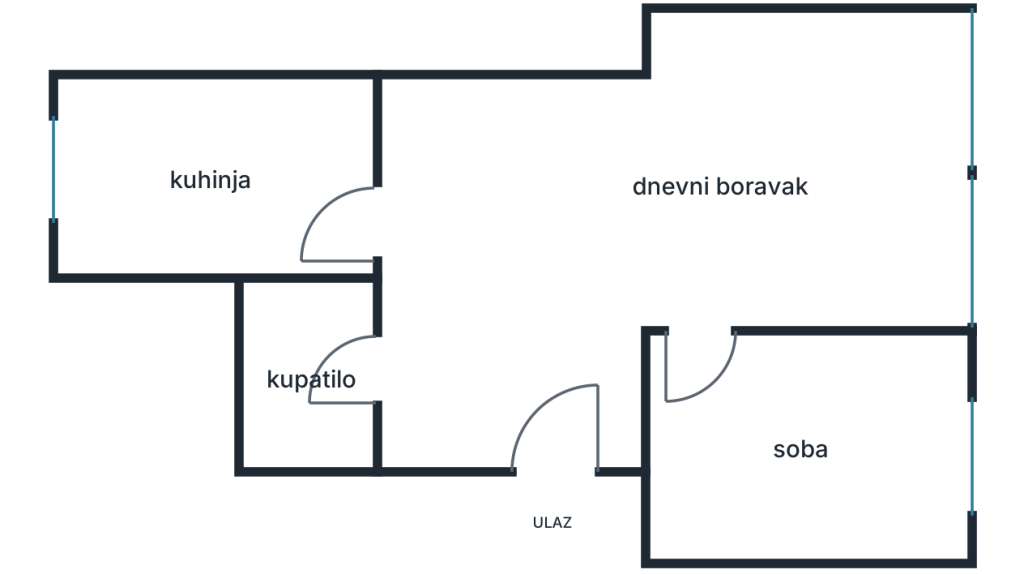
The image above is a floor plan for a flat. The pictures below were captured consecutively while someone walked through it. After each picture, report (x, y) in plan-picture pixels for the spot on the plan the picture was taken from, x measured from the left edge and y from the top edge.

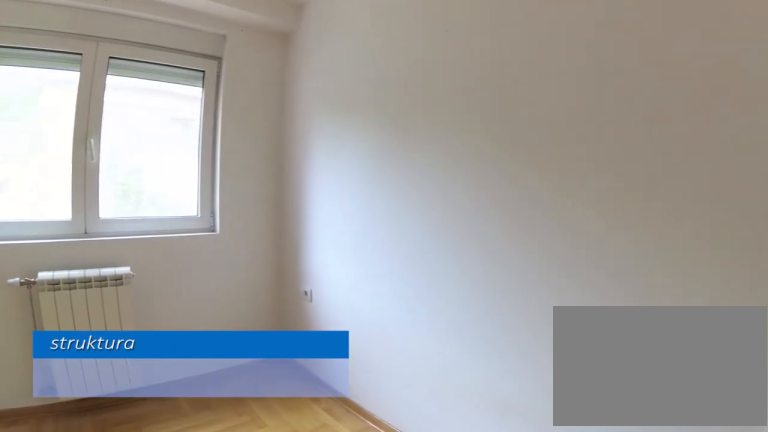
(695, 406)
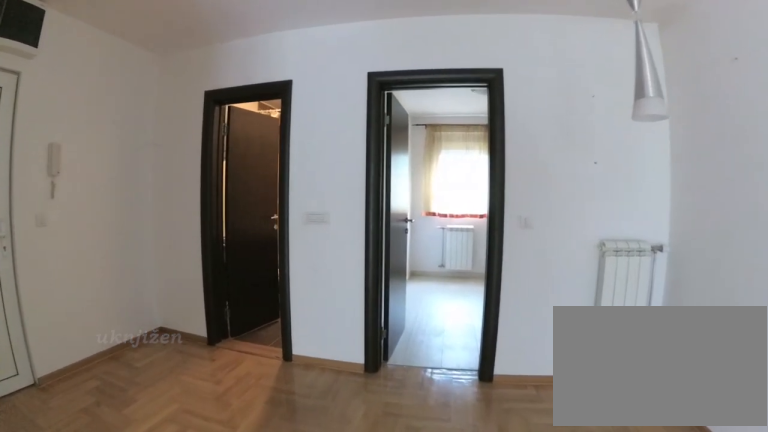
(651, 256)
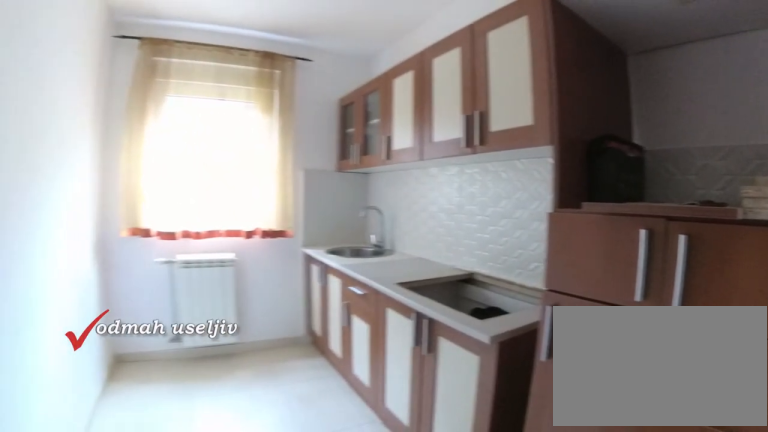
(372, 229)
